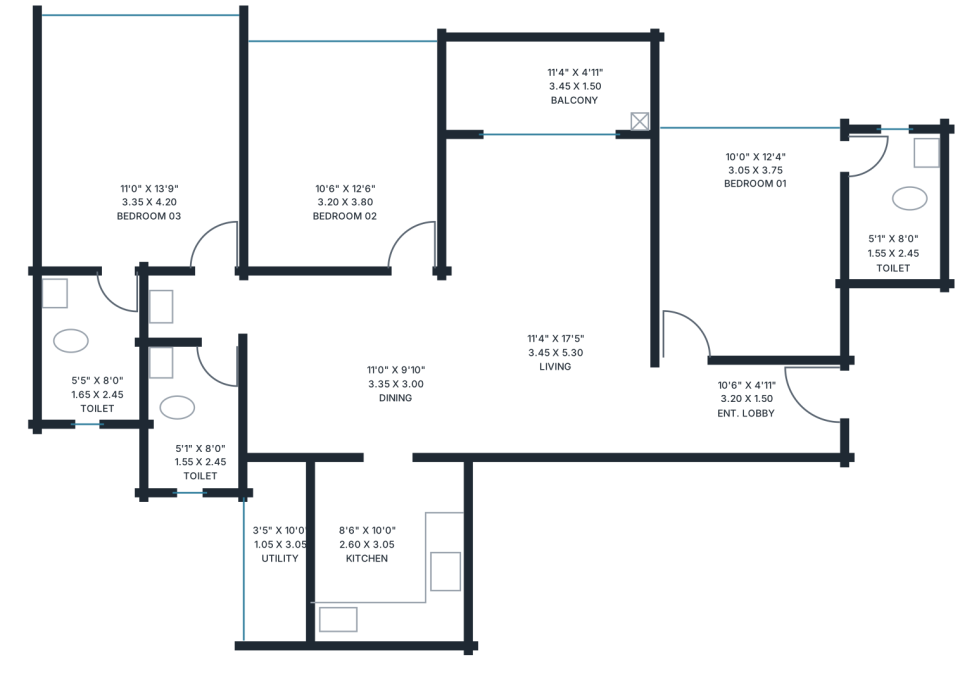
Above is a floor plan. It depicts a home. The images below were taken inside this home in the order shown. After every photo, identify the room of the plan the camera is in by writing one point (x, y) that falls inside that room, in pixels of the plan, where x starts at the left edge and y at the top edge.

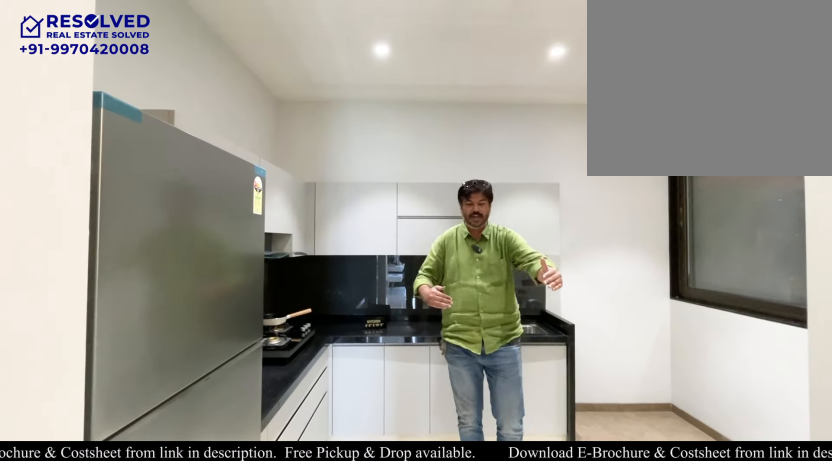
(388, 550)
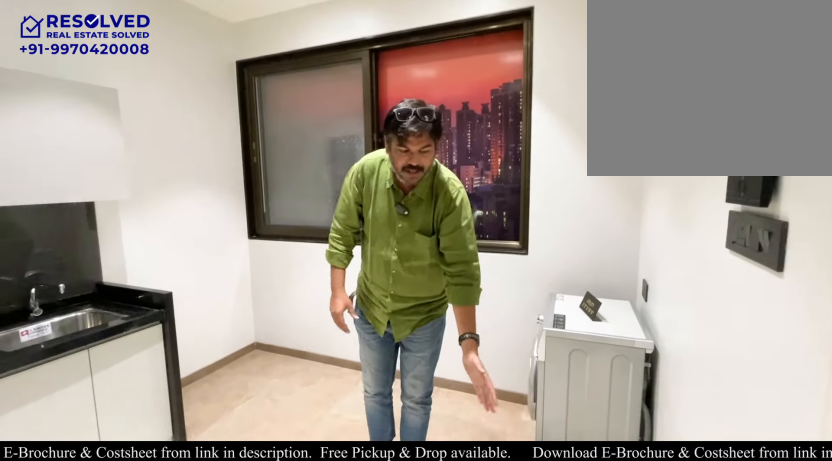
(277, 550)
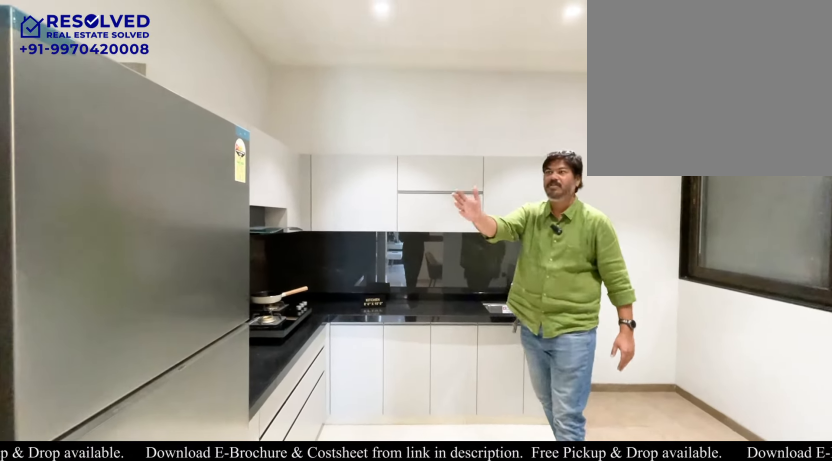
(387, 550)
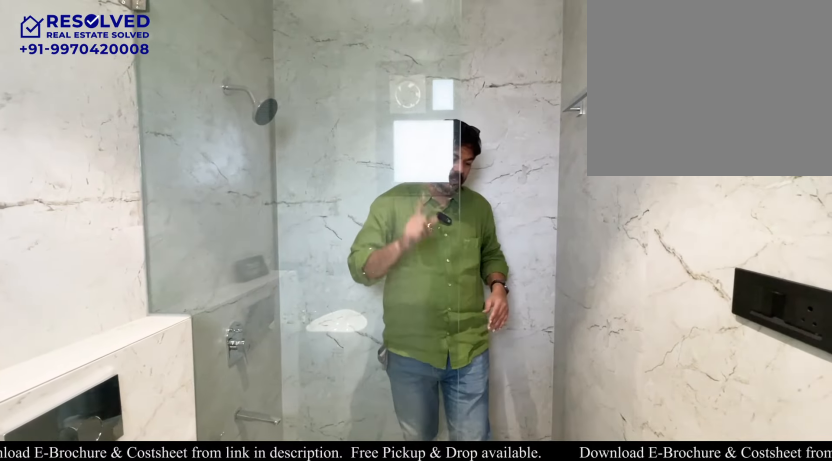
(893, 208)
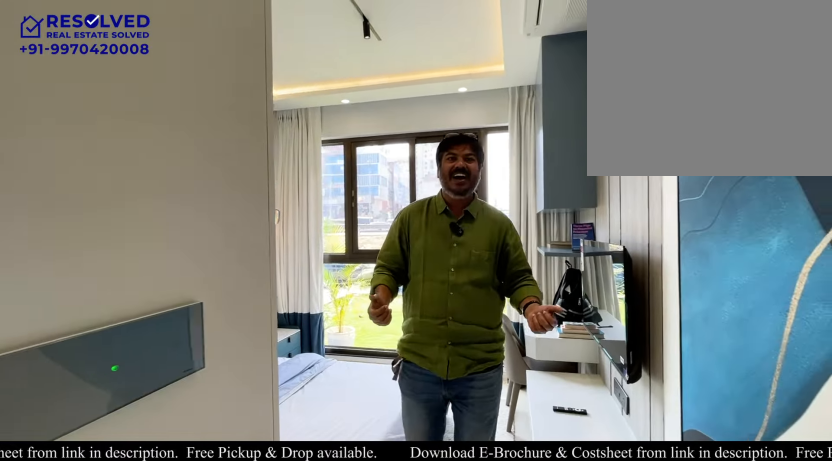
(342, 154)
